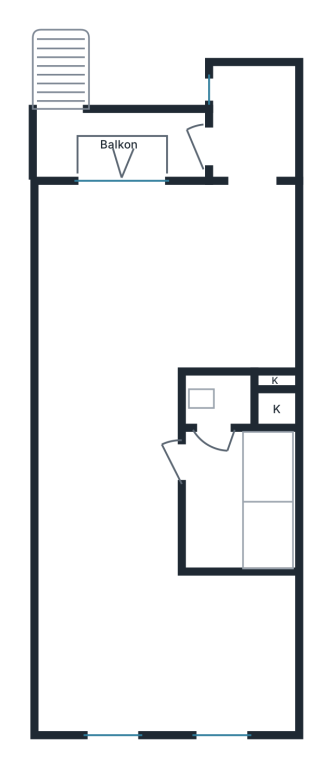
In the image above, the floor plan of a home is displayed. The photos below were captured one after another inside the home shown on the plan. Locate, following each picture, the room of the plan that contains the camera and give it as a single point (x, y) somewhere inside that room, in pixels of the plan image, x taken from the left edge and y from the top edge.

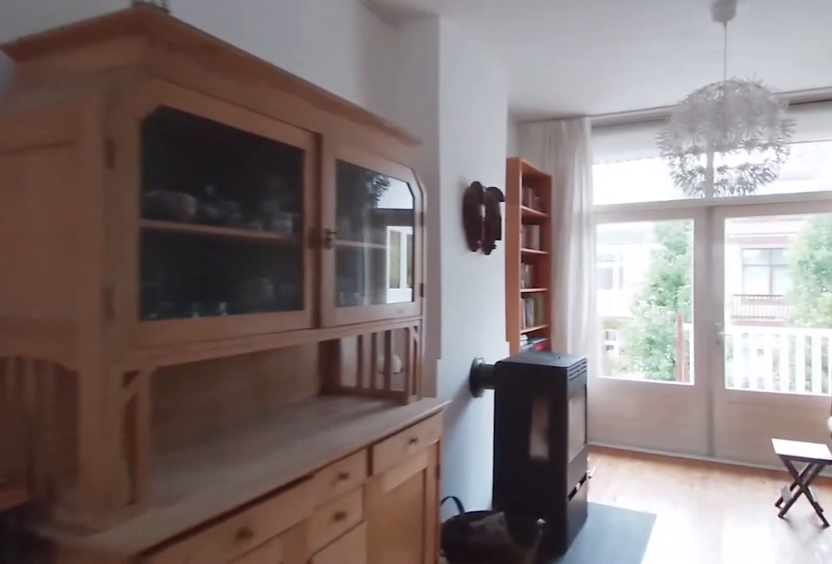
(152, 616)
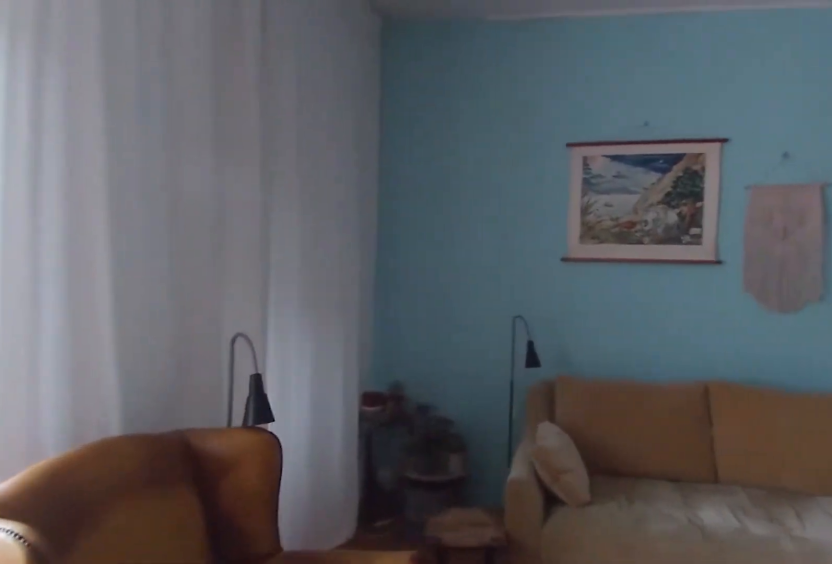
(244, 184)
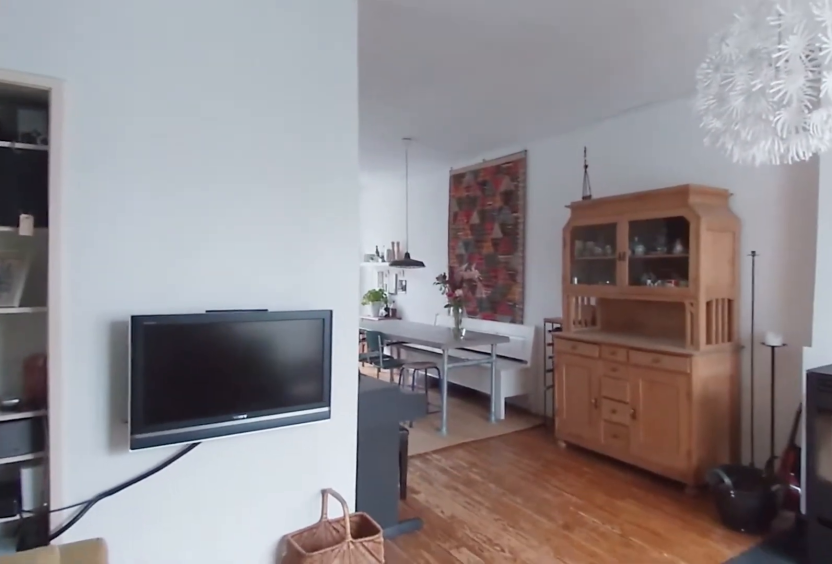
(244, 184)
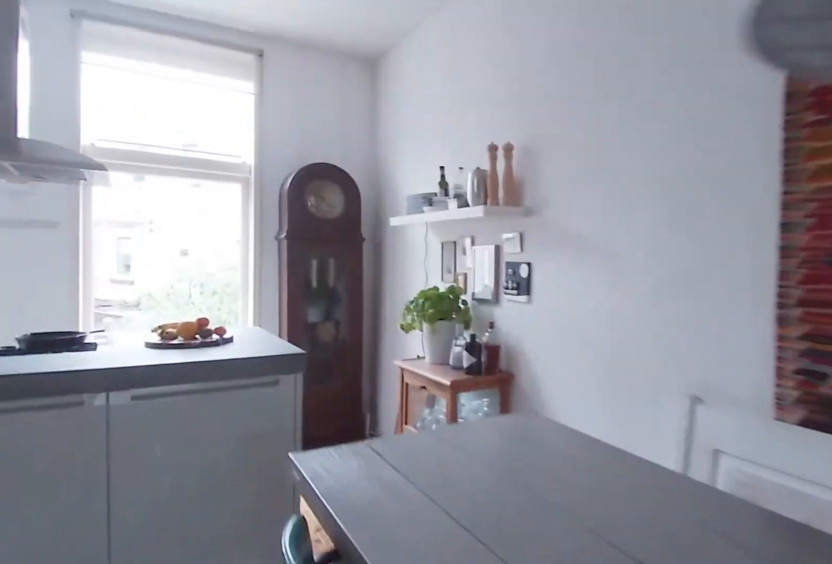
(151, 616)
